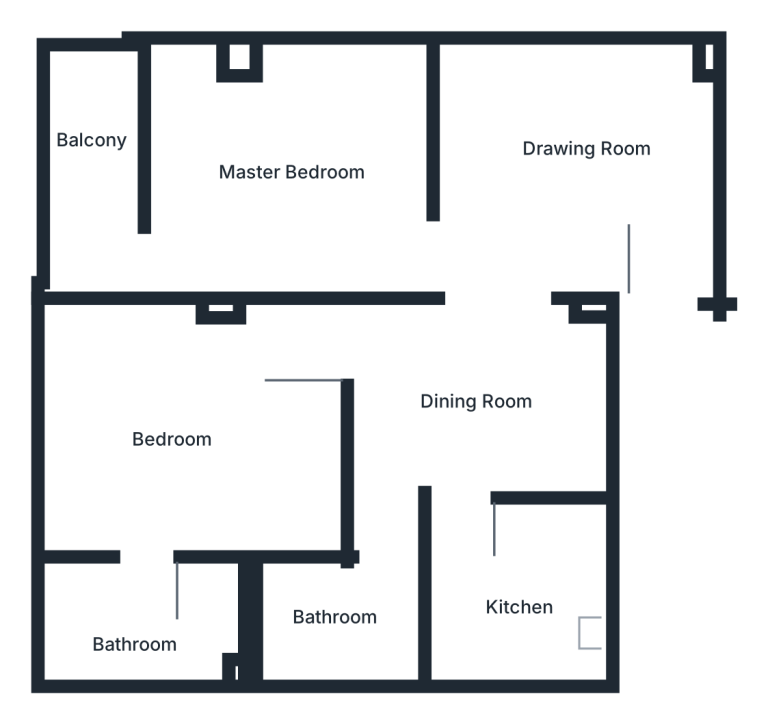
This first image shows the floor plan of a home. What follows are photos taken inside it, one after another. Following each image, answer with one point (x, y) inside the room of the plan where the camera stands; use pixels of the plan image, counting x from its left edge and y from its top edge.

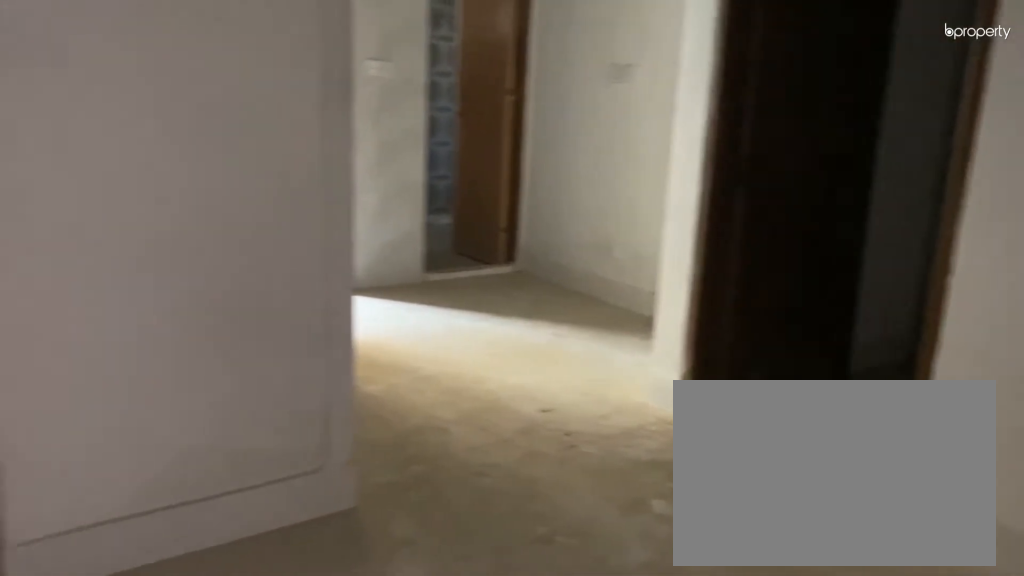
(563, 166)
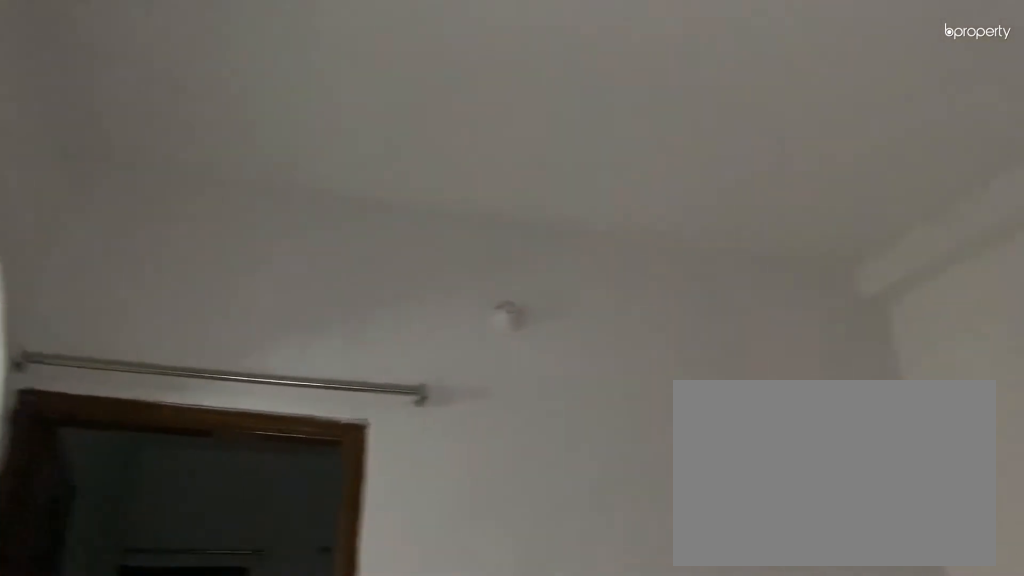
(563, 166)
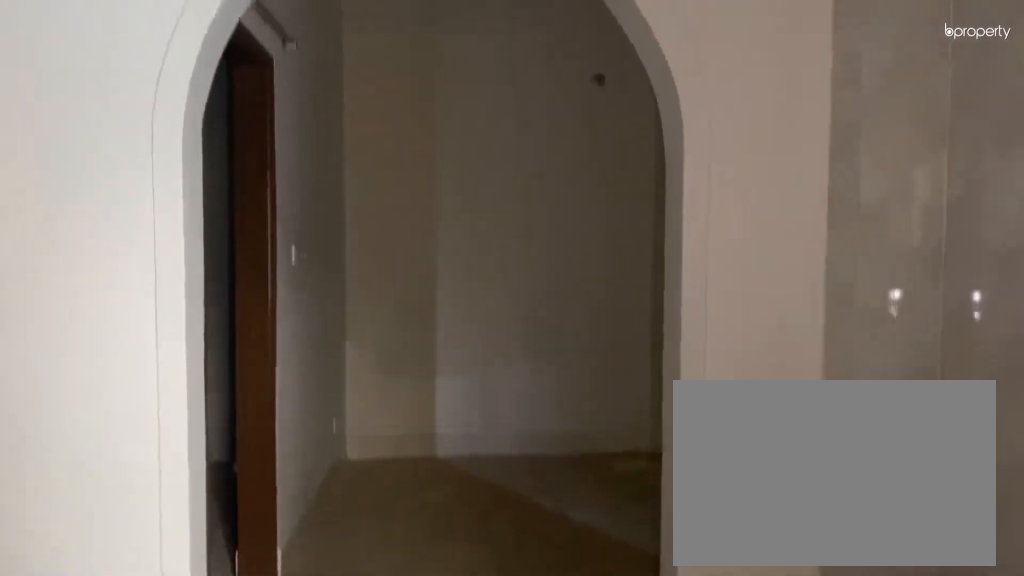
(466, 392)
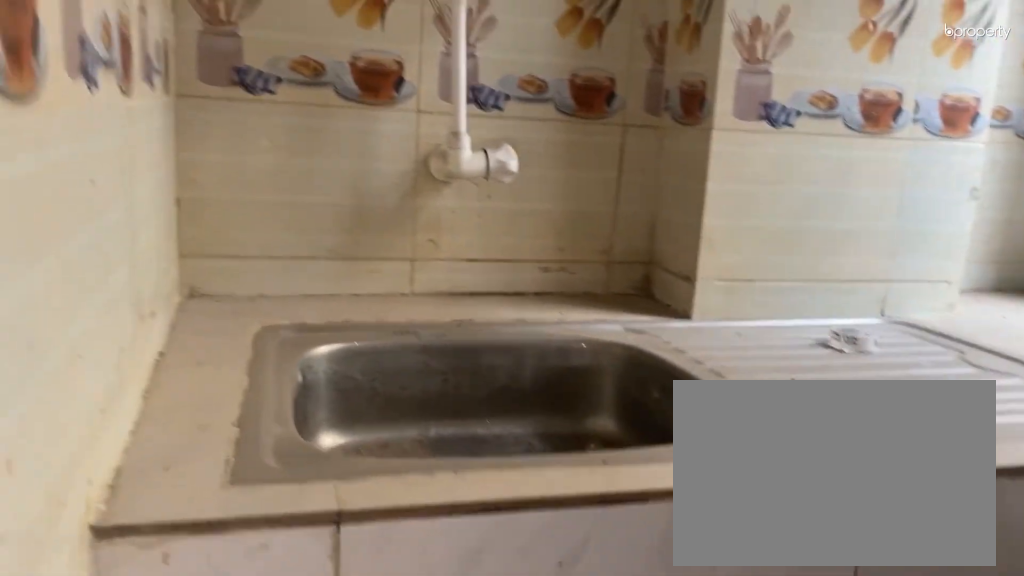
(520, 580)
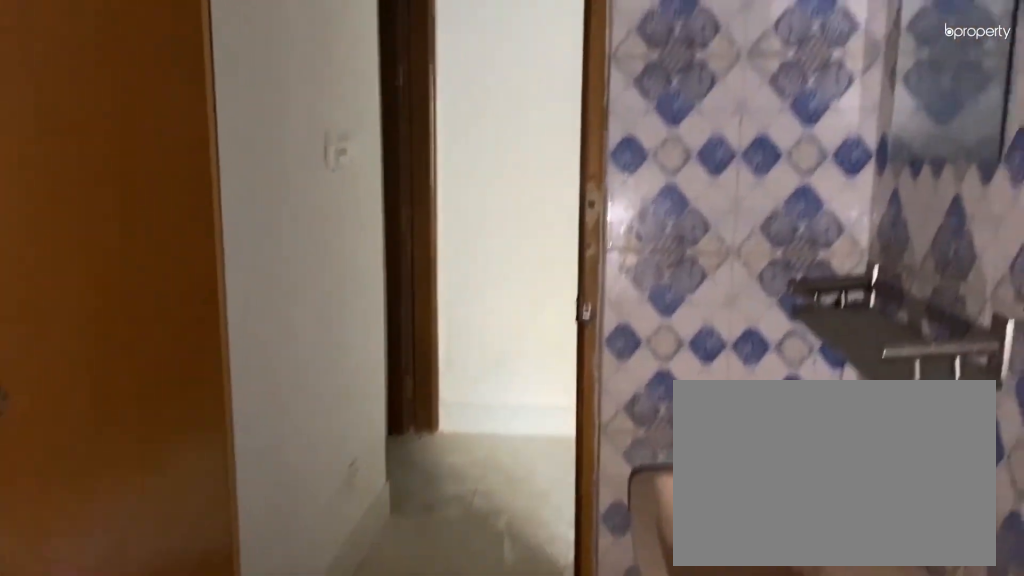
(332, 620)
